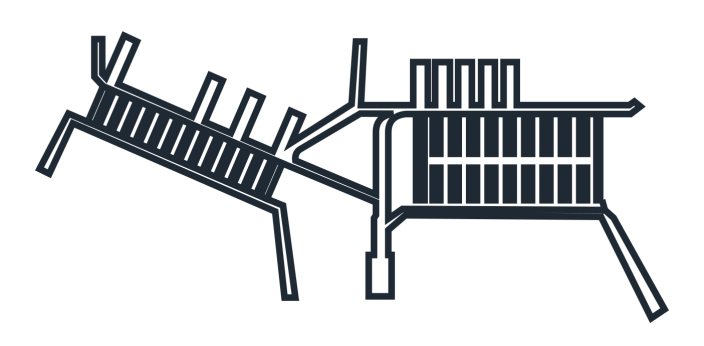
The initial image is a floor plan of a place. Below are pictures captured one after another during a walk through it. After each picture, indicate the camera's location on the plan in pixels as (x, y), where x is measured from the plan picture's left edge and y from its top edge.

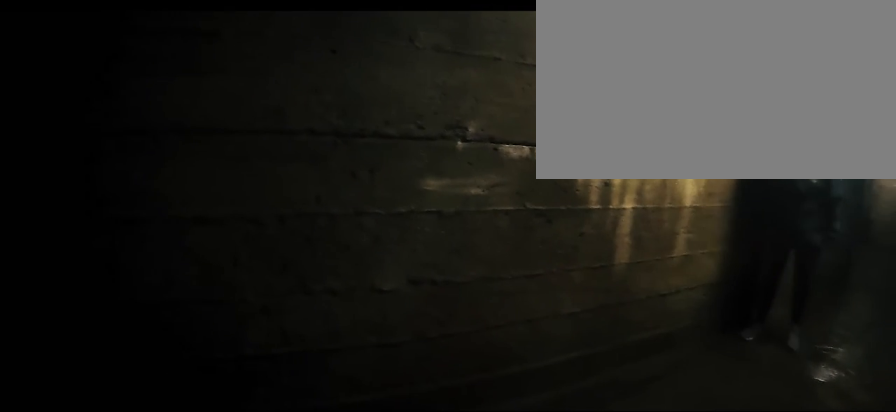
(599, 102)
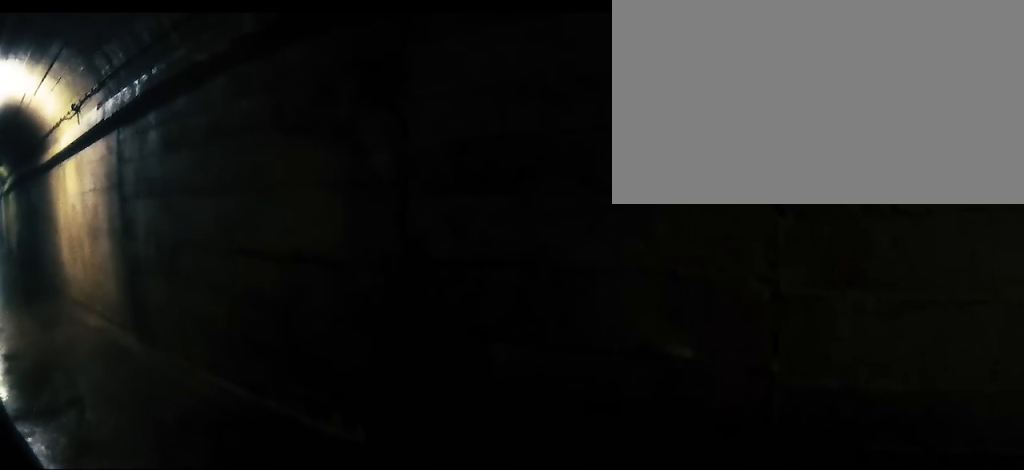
(587, 107)
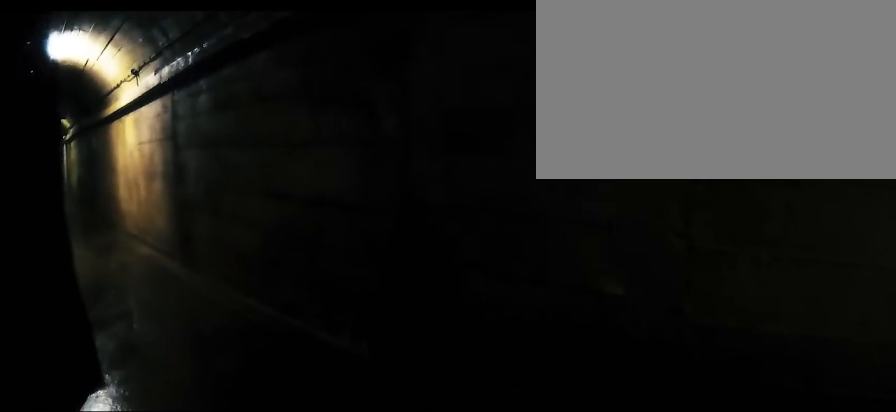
(579, 111)
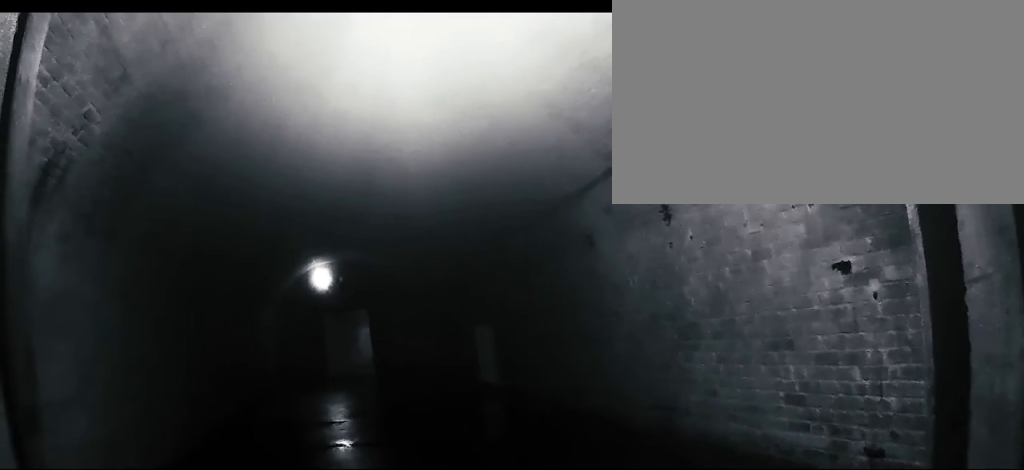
(186, 116)
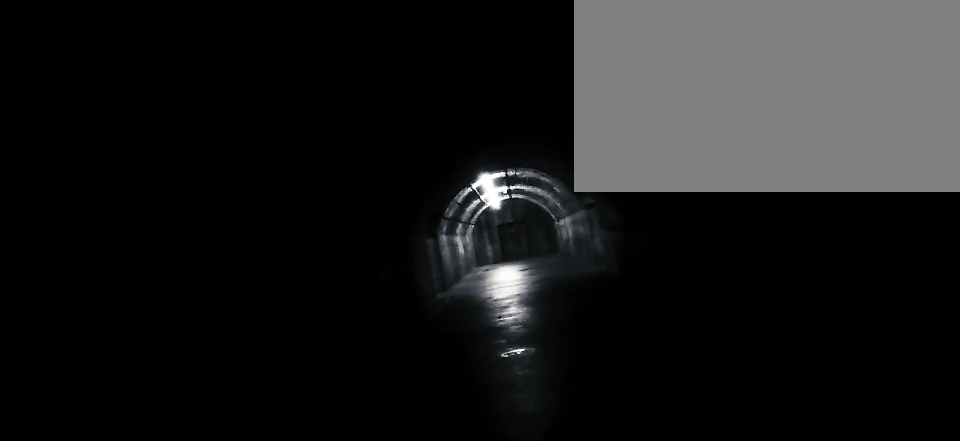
(422, 107)
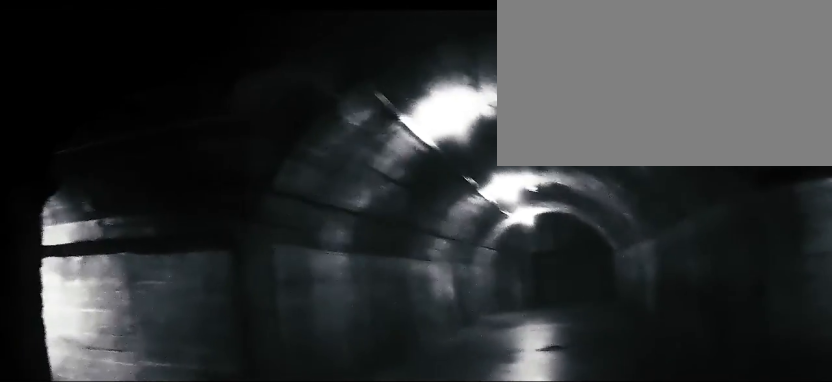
(360, 54)
